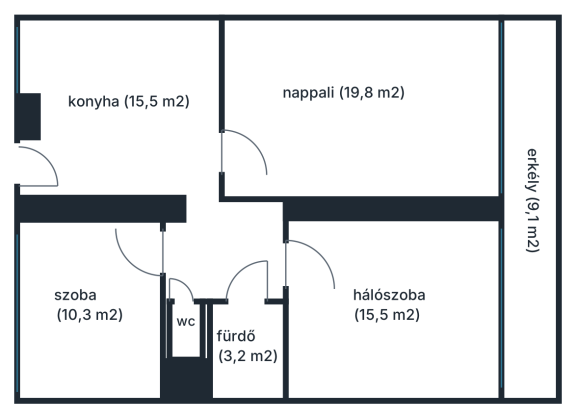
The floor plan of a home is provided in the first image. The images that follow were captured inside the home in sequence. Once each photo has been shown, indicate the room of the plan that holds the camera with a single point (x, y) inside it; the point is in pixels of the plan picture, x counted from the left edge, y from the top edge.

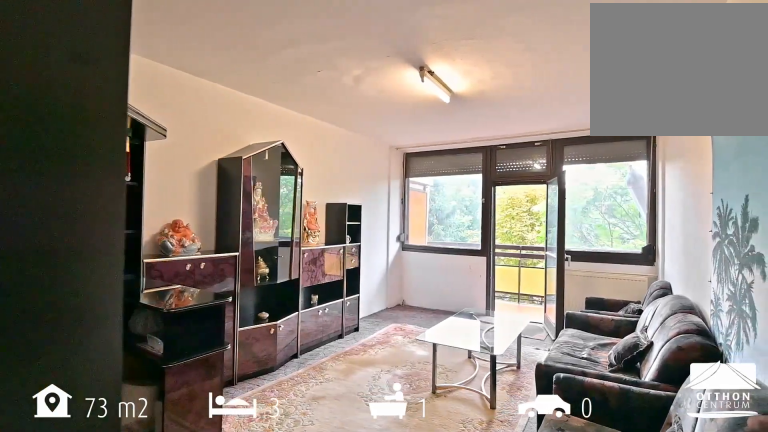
(360, 109)
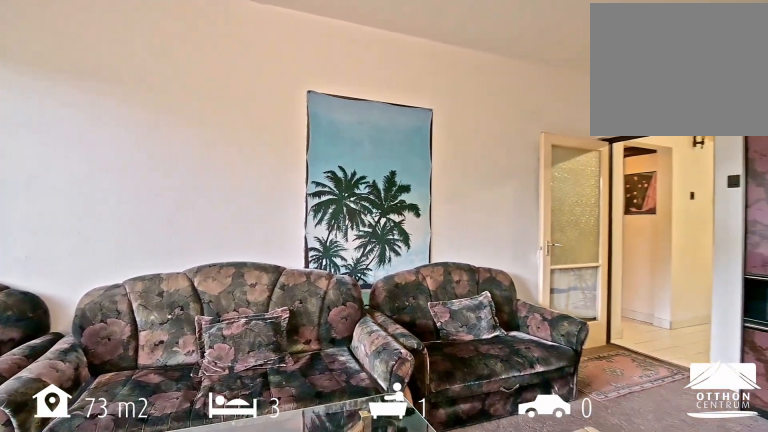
(360, 109)
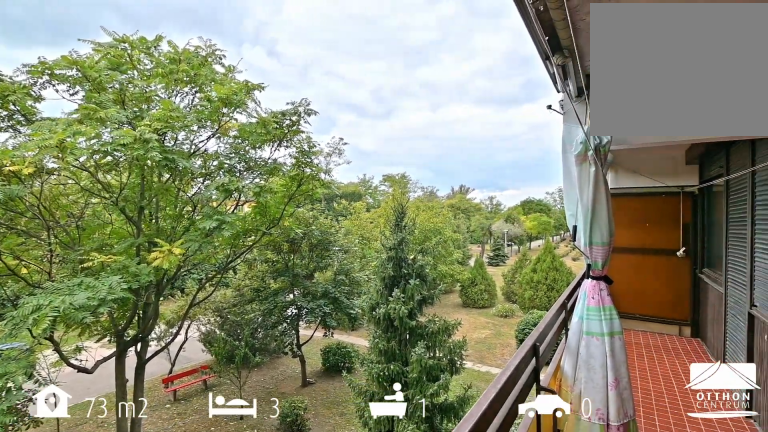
(529, 219)
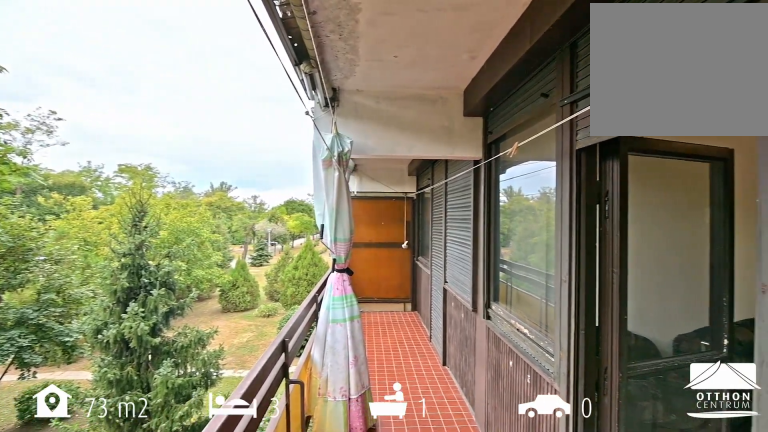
(529, 219)
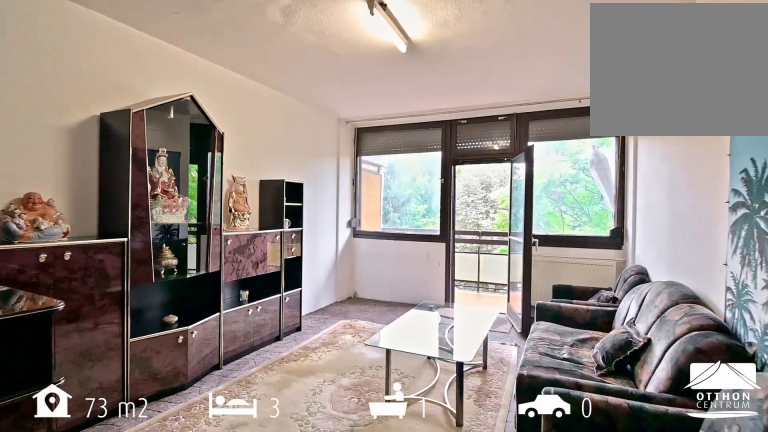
(360, 109)
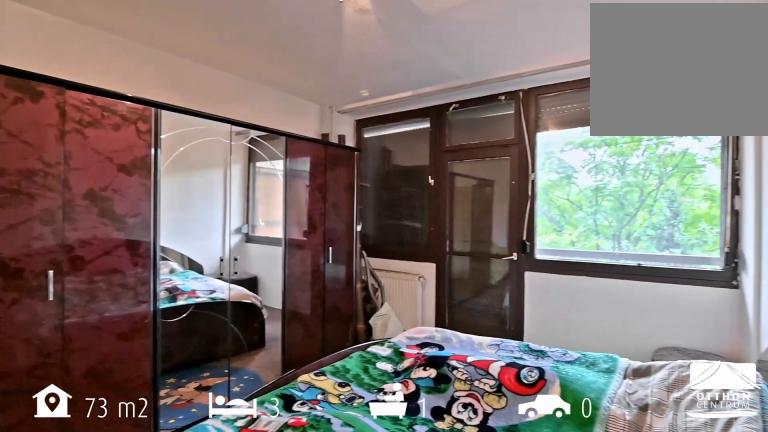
(397, 307)
